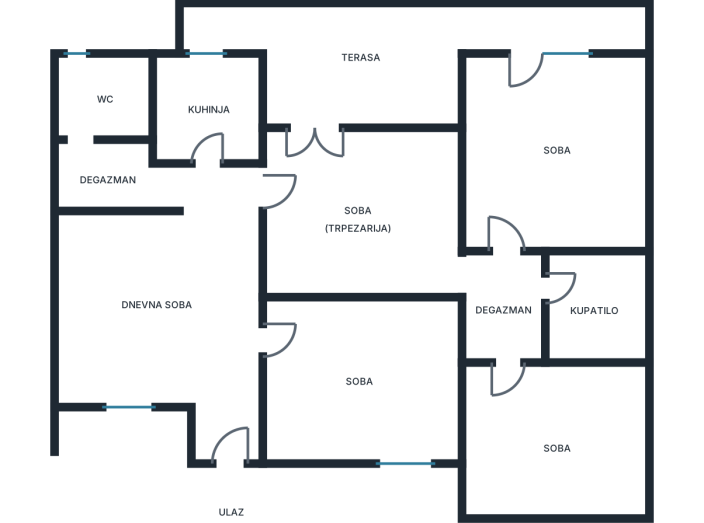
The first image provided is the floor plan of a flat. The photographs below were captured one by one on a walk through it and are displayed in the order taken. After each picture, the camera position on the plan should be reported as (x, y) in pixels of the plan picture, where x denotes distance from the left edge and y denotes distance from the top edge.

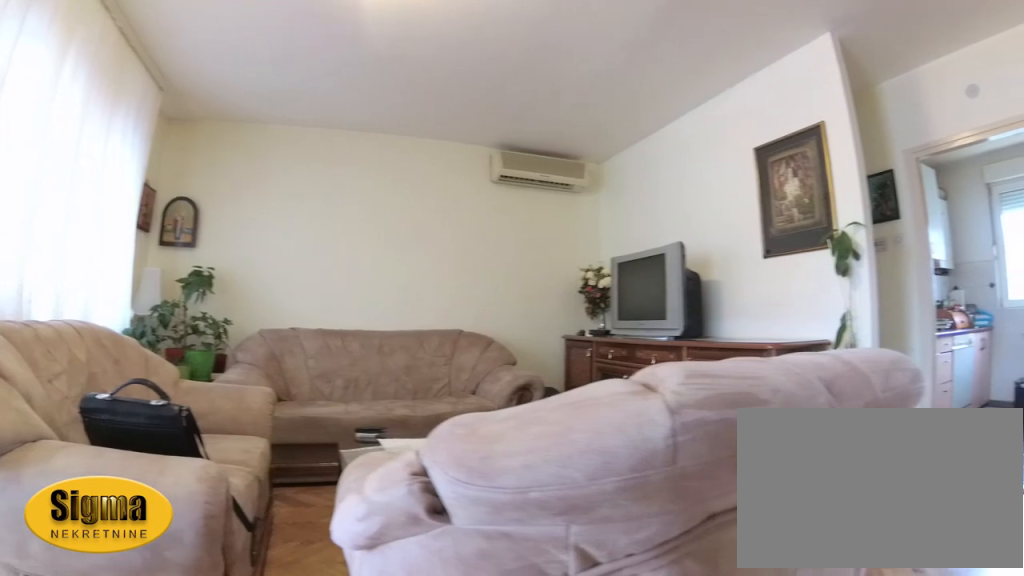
(251, 360)
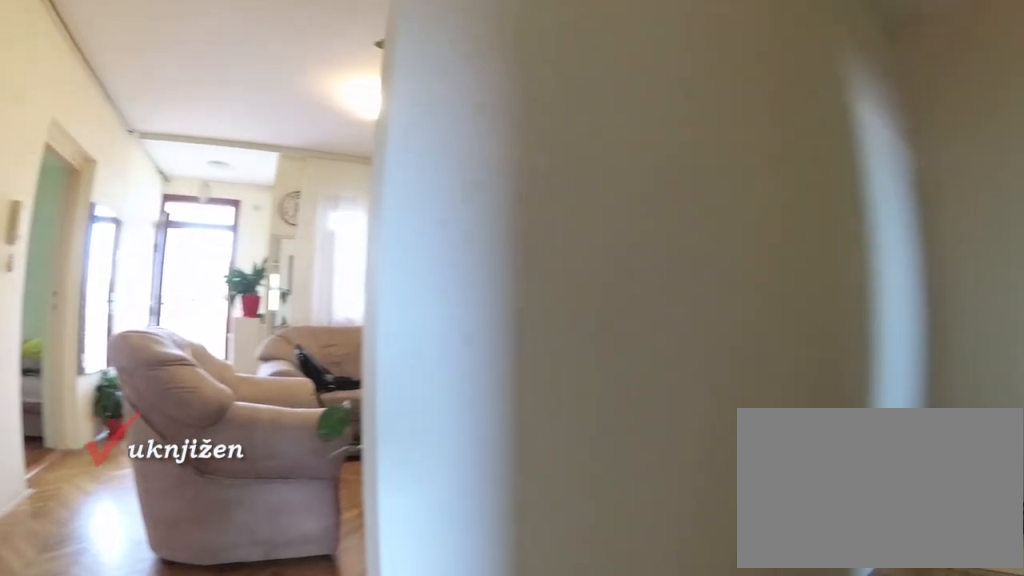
(213, 164)
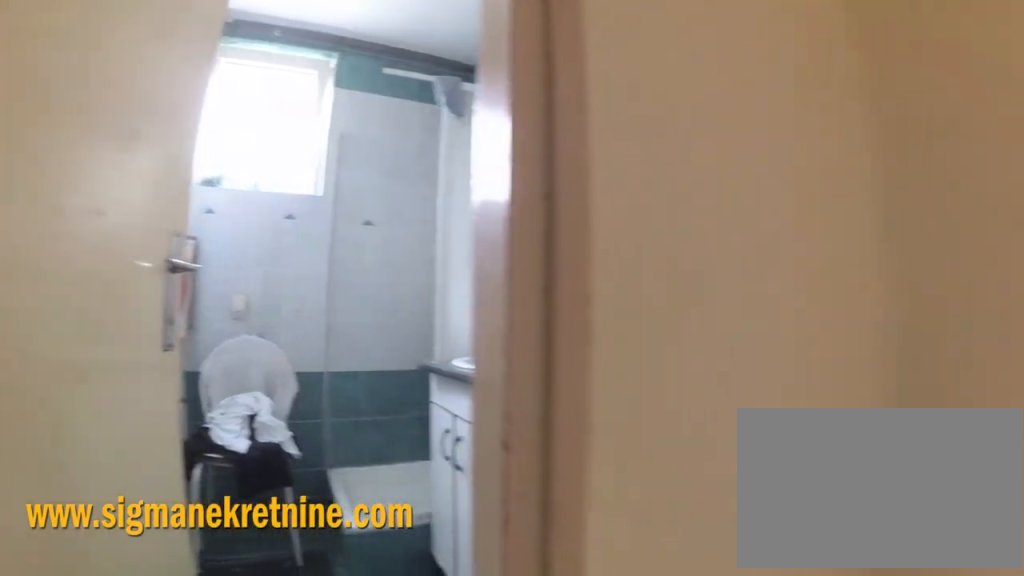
(90, 194)
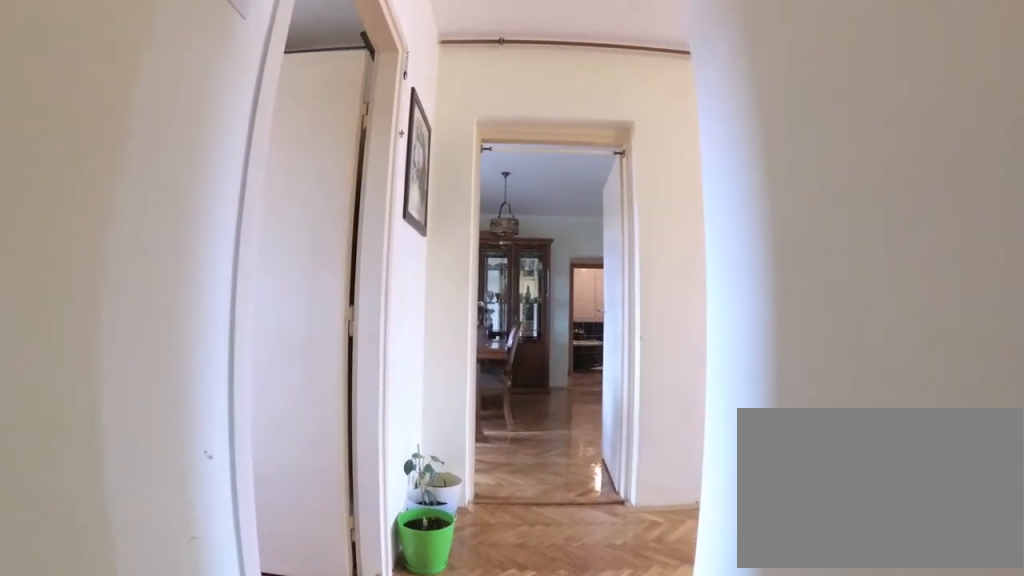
(119, 184)
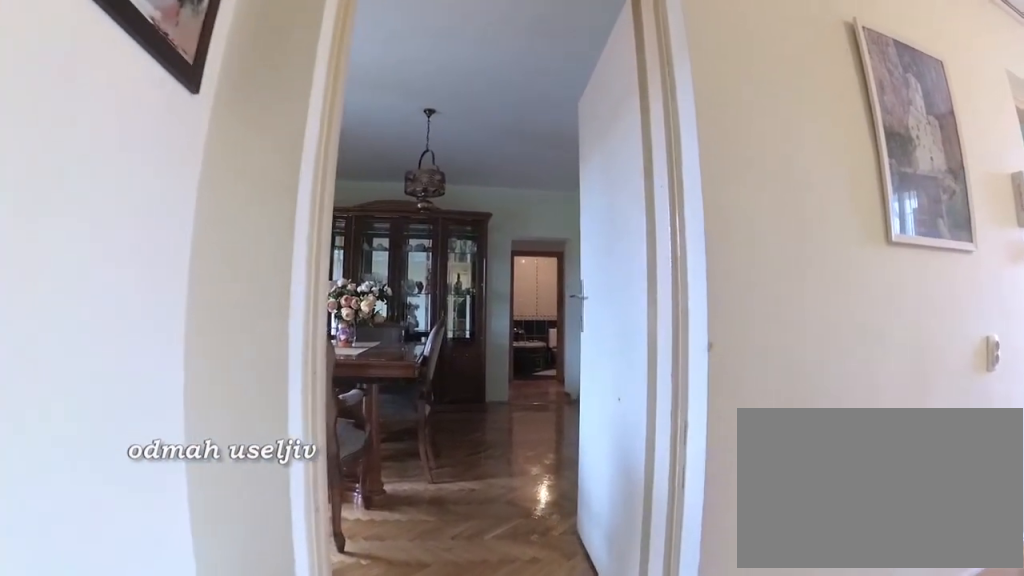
(183, 196)
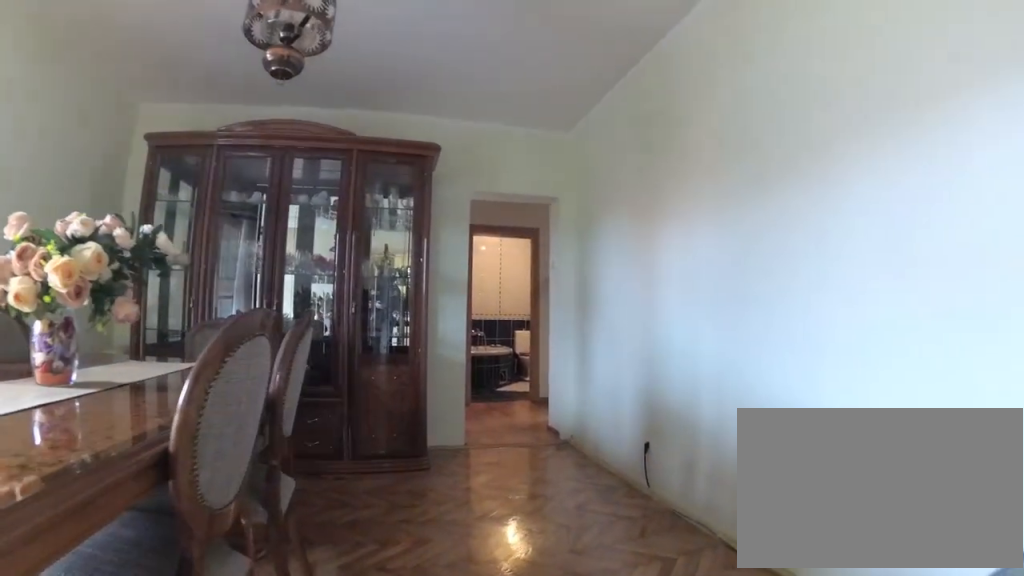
(270, 227)
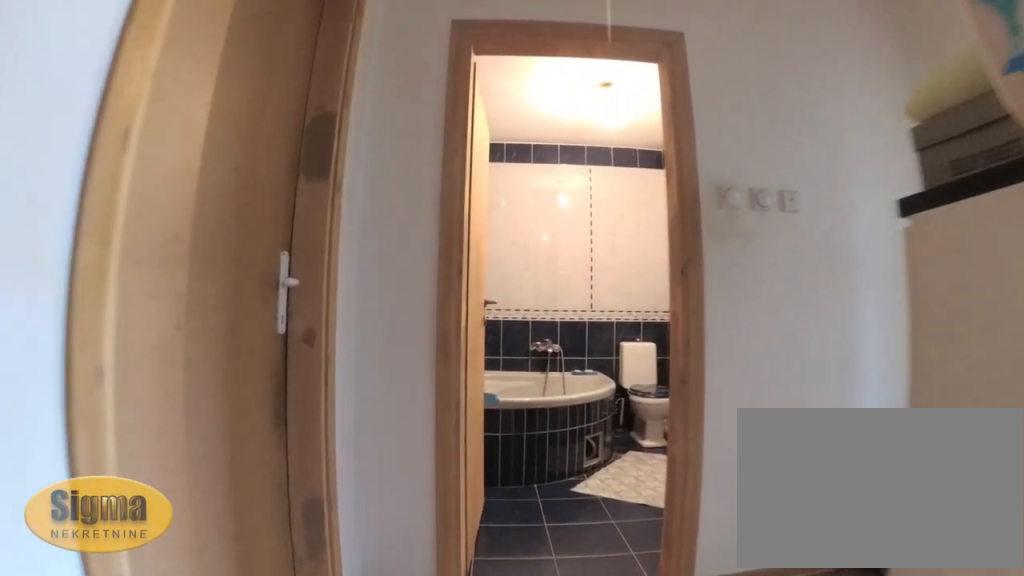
(425, 273)
